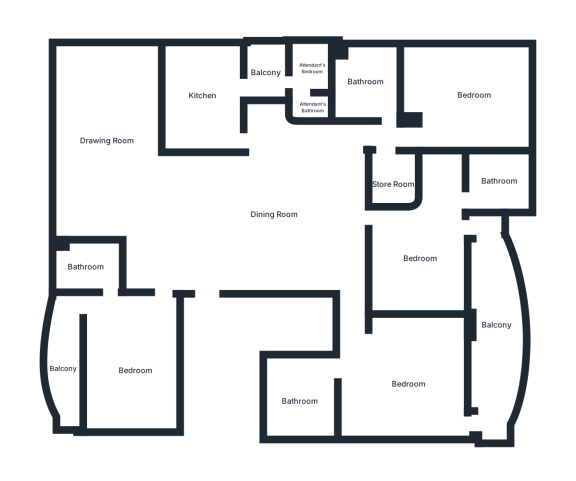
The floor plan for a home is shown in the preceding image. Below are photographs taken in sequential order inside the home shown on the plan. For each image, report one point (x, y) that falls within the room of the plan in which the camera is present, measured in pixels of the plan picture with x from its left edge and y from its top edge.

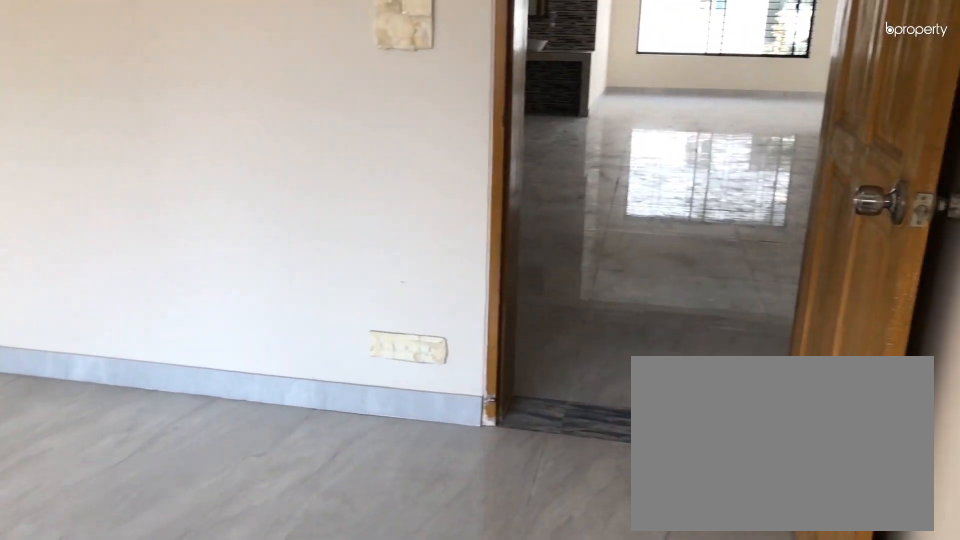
(417, 260)
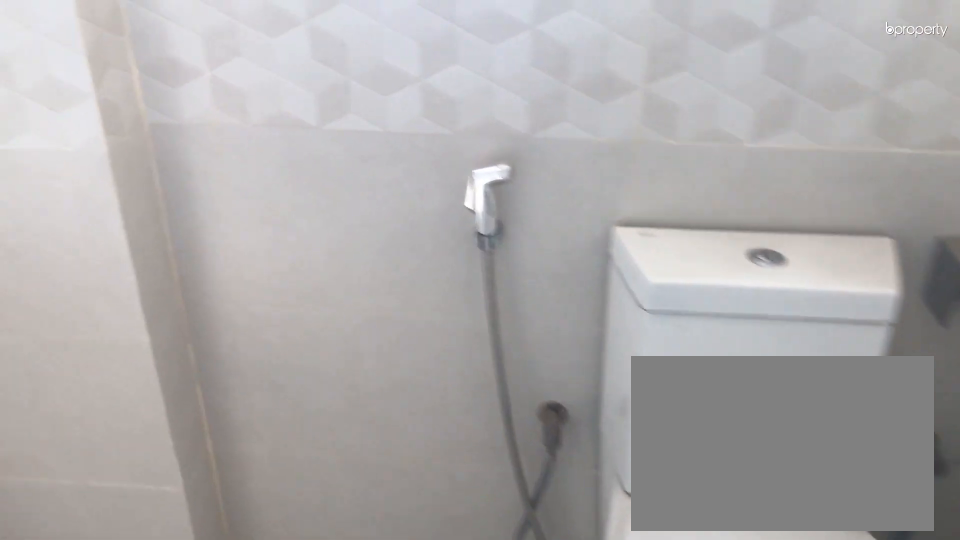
(494, 181)
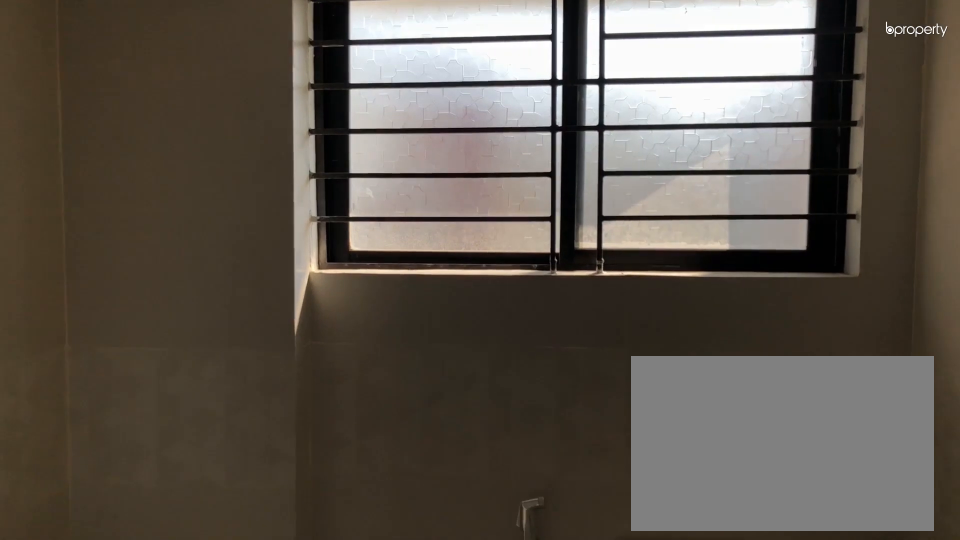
(494, 181)
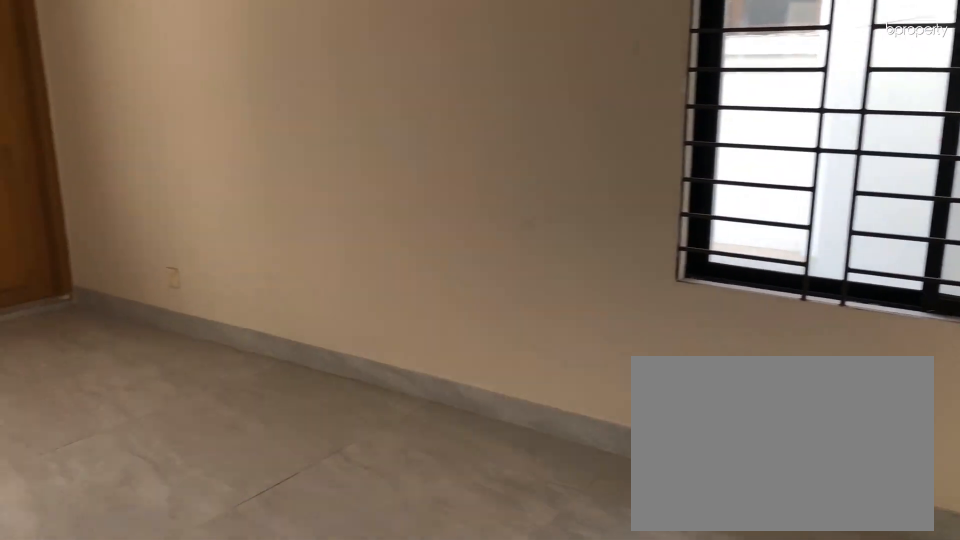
(404, 379)
